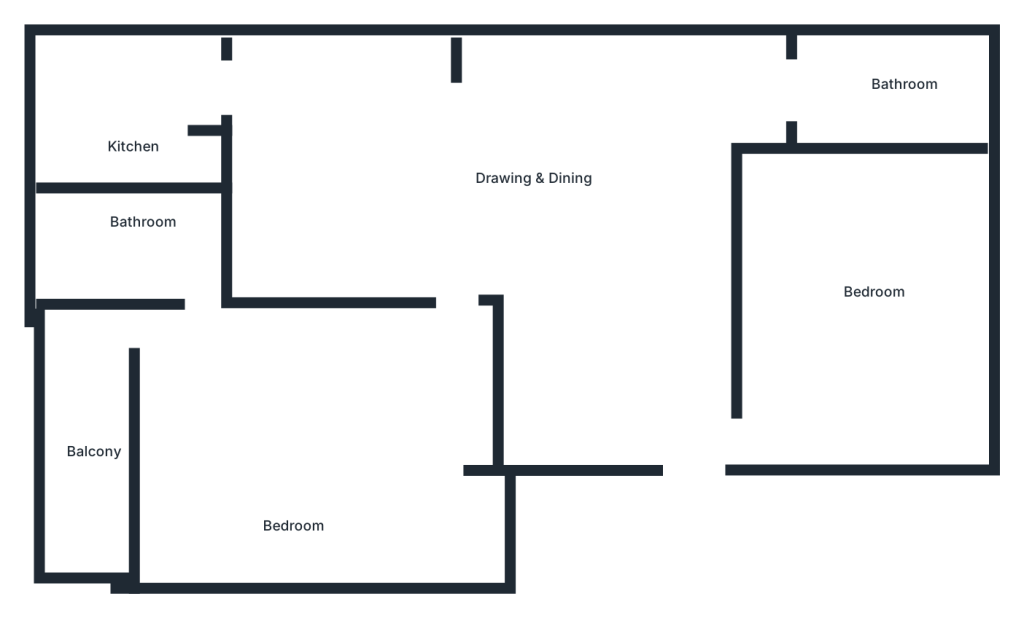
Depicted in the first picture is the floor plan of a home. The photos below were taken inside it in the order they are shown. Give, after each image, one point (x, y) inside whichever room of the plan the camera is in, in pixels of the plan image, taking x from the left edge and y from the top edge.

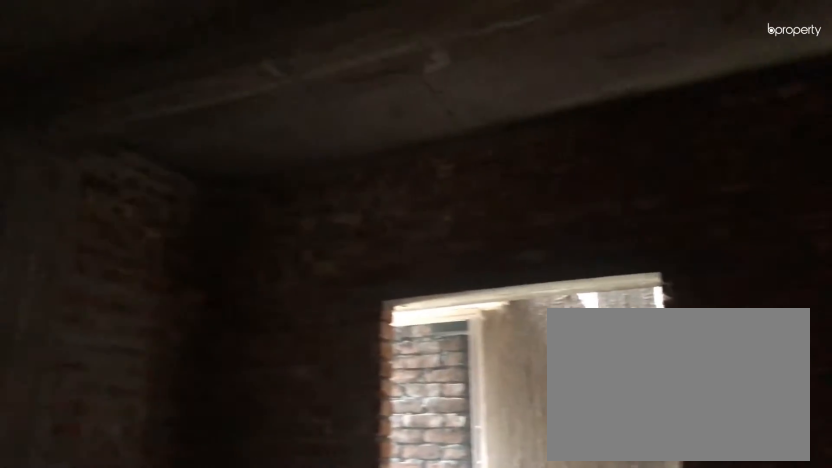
(869, 288)
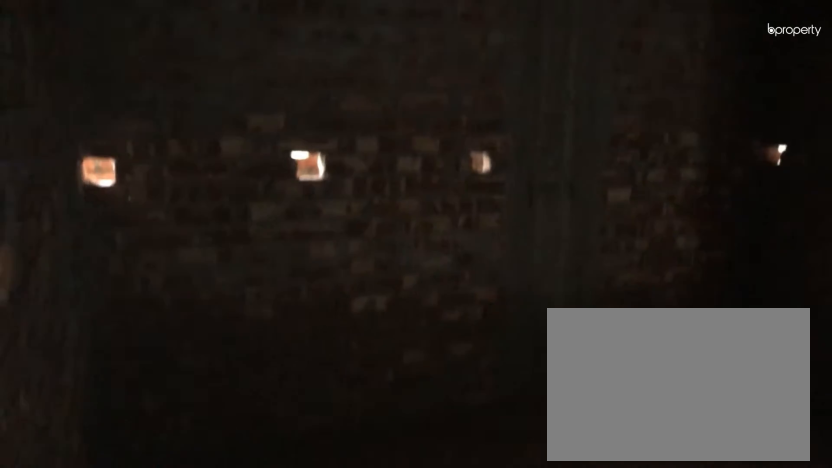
(869, 288)
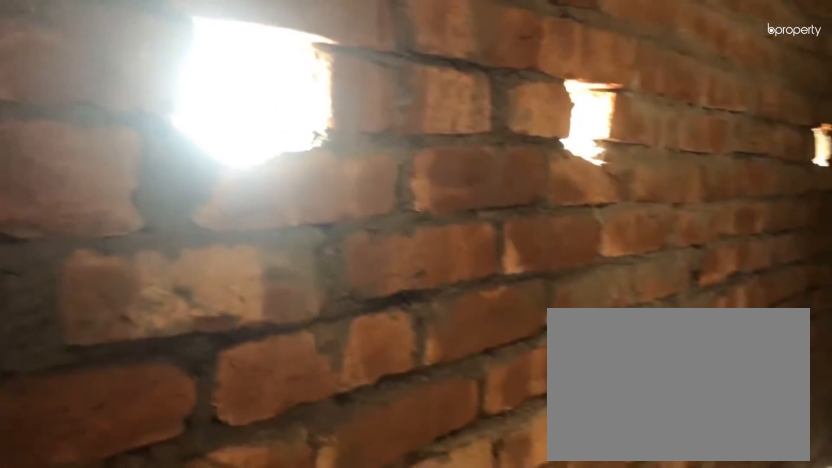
(891, 100)
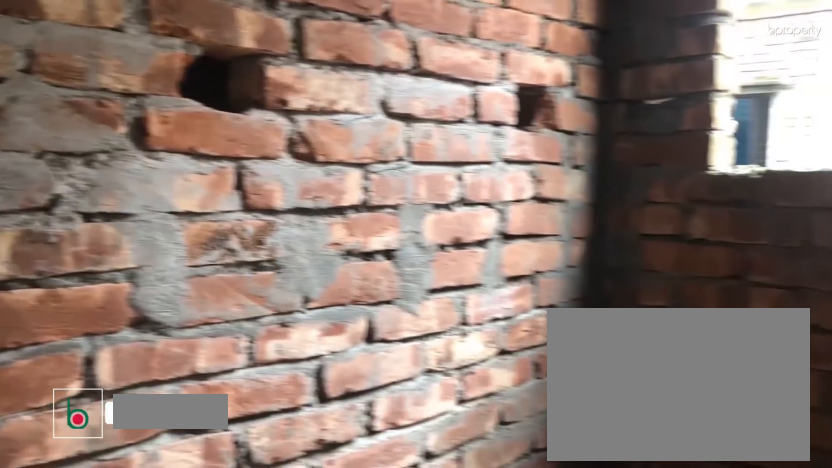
(138, 136)
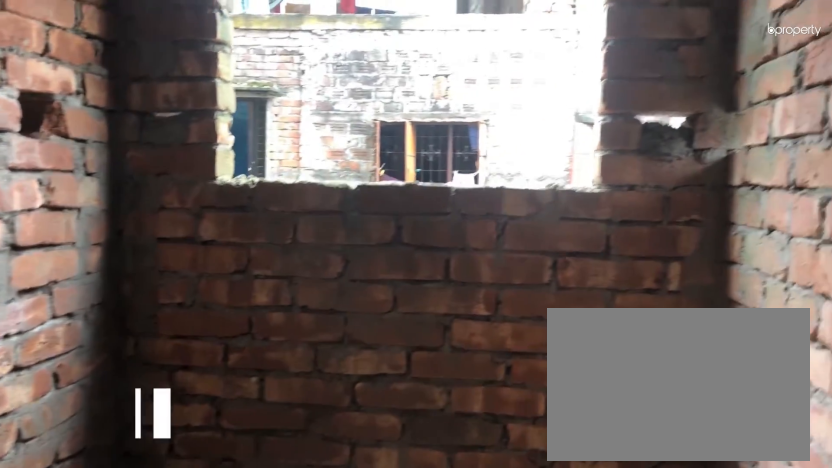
(138, 136)
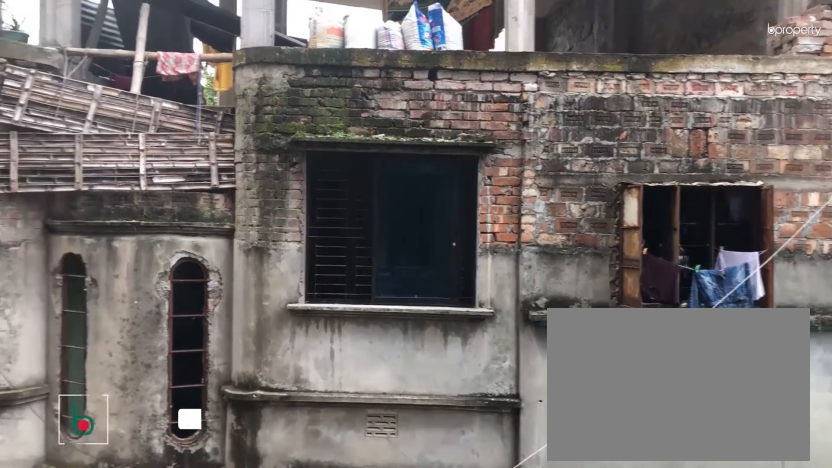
(90, 411)
